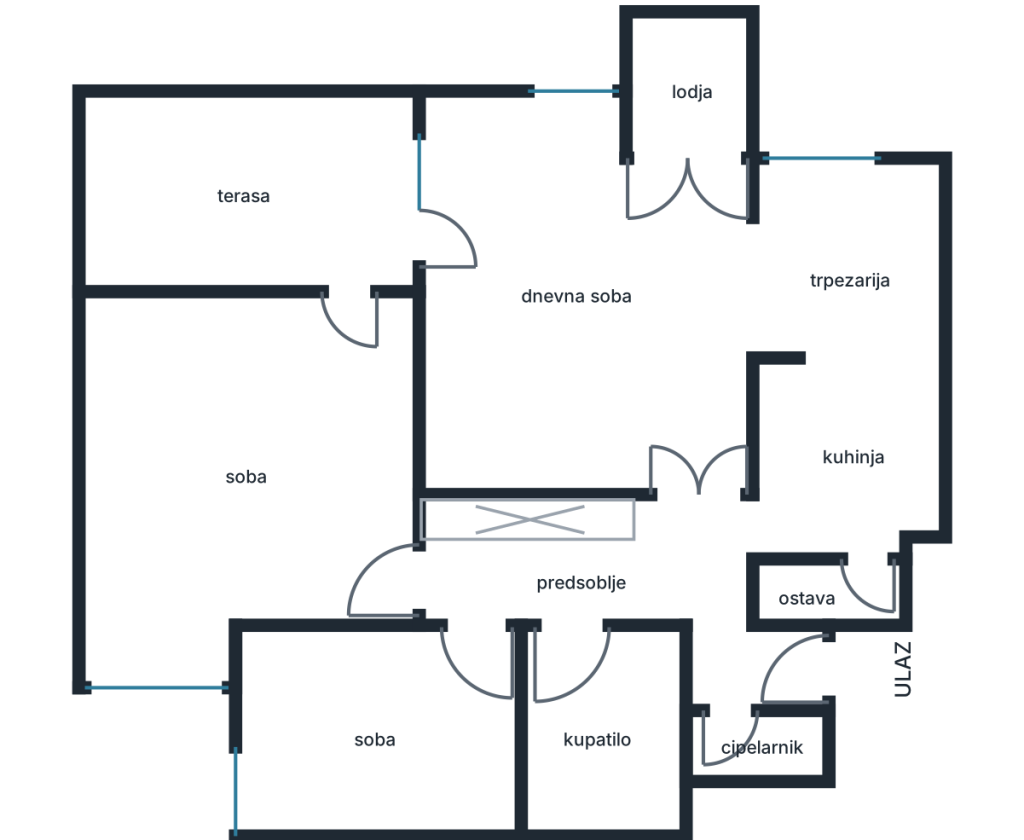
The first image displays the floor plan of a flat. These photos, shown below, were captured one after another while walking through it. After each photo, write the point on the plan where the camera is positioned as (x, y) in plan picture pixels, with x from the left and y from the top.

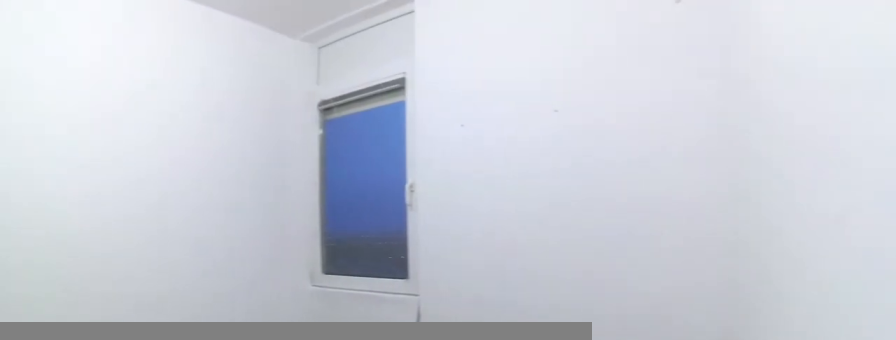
(454, 633)
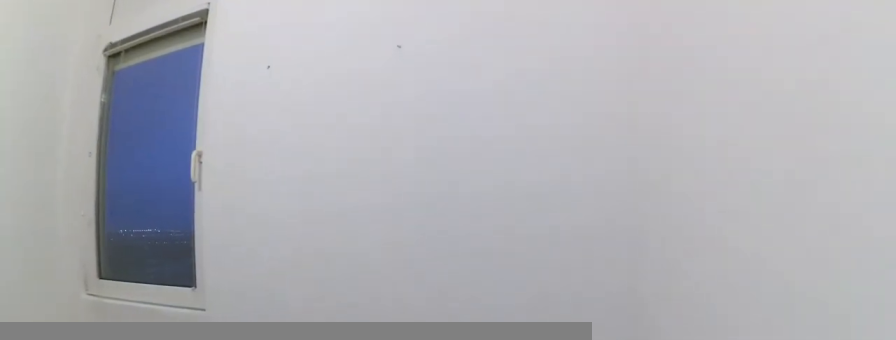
(404, 673)
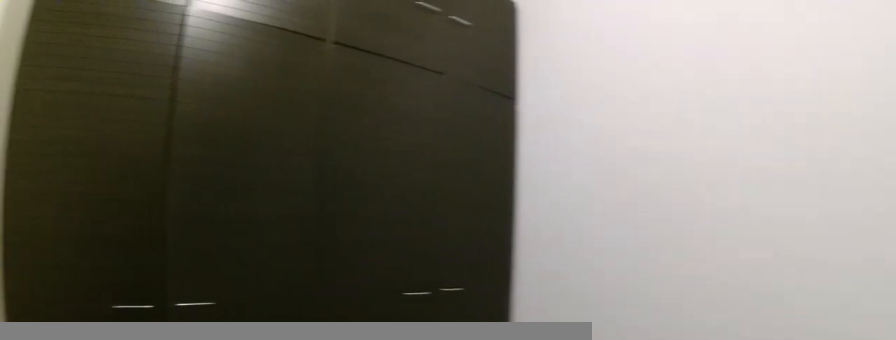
(272, 687)
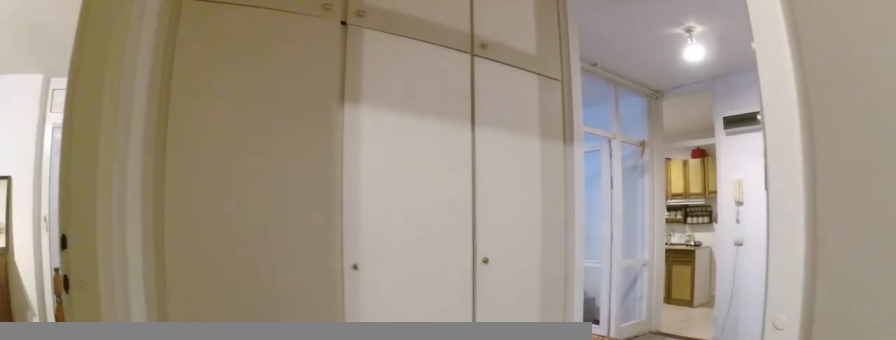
(428, 664)
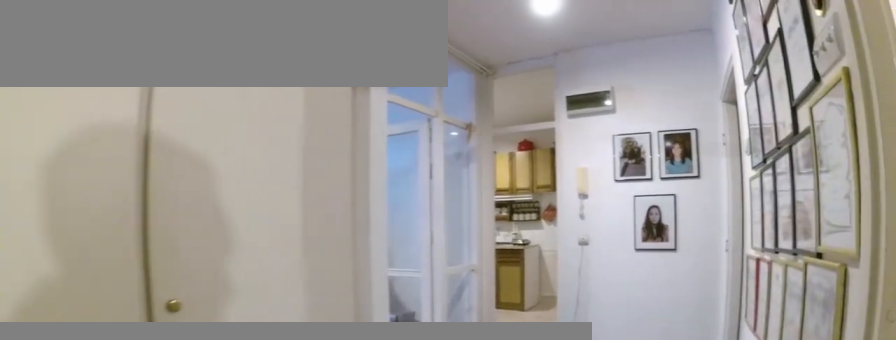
(480, 589)
